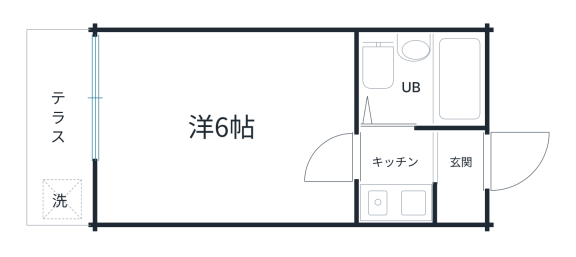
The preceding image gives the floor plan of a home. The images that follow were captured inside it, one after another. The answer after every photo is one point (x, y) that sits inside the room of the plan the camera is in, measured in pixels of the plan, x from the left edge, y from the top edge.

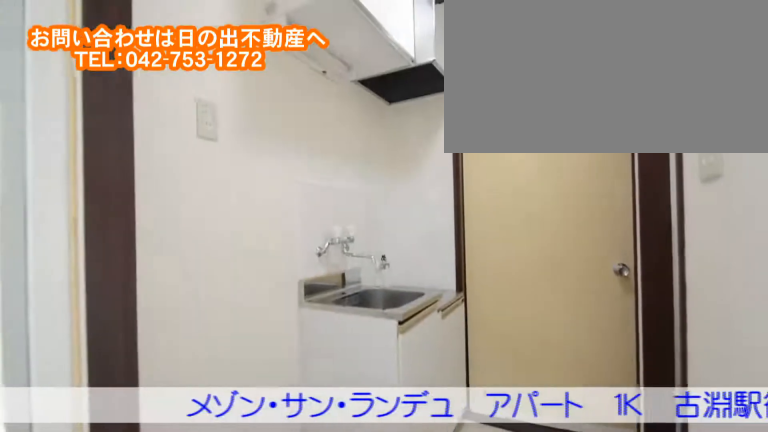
(441, 160)
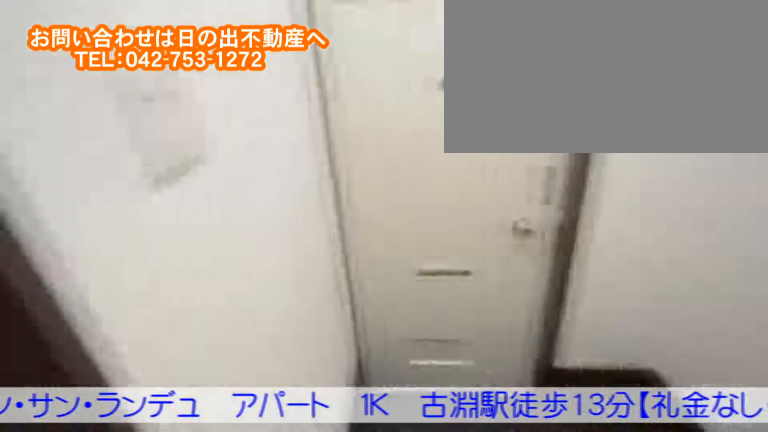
(441, 160)
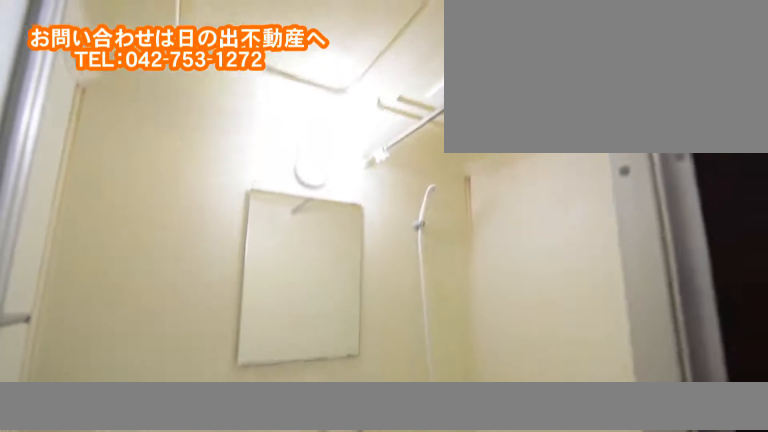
(449, 82)
